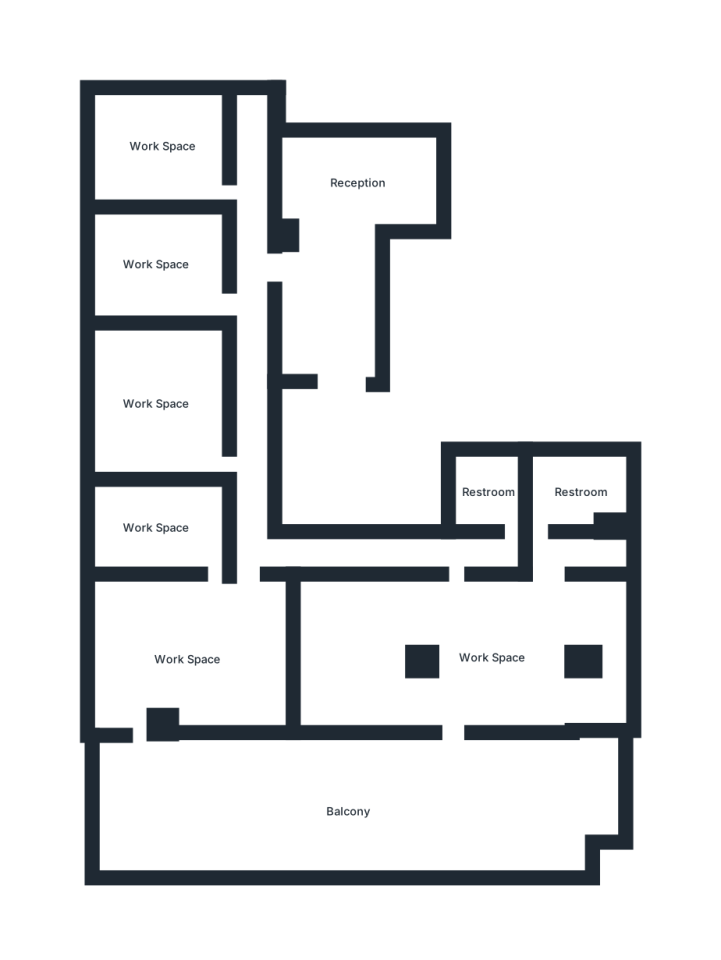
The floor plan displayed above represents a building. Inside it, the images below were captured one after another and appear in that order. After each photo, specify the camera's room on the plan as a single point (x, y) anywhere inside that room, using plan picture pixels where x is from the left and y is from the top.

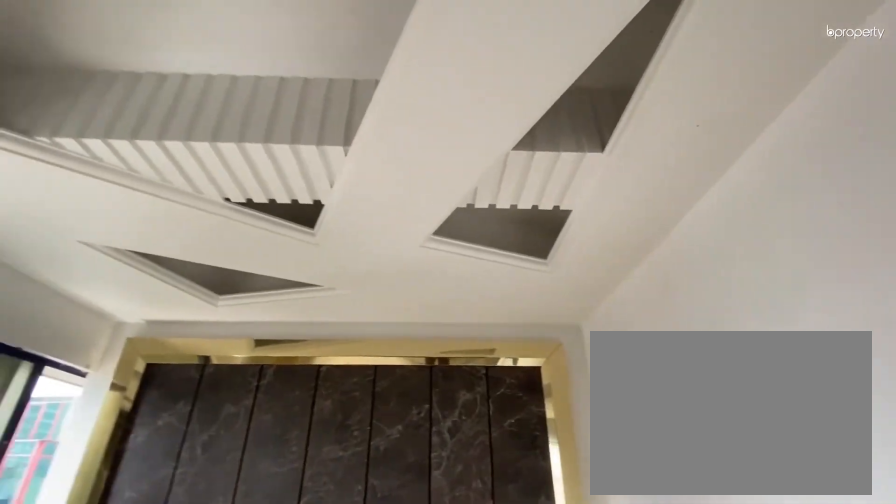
(157, 405)
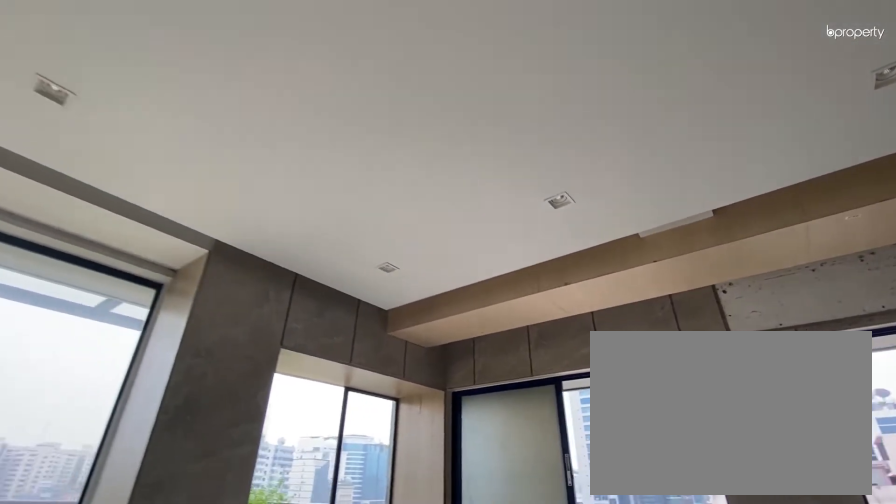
(188, 660)
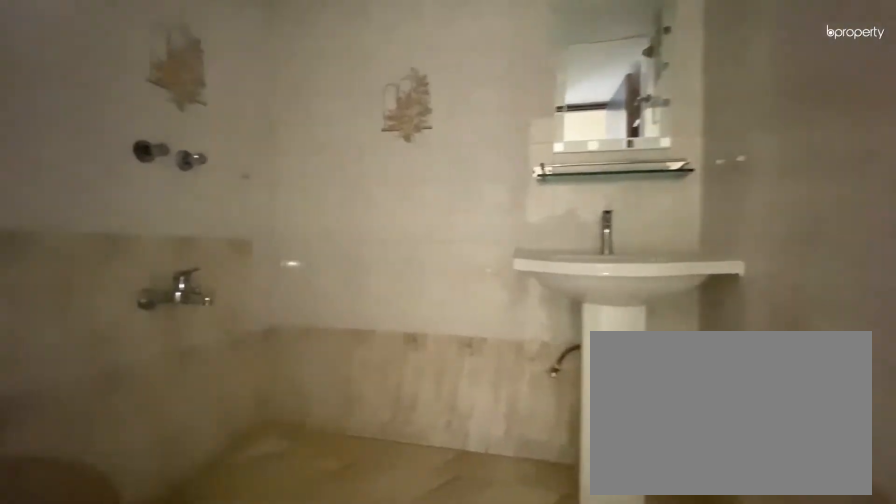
(493, 495)
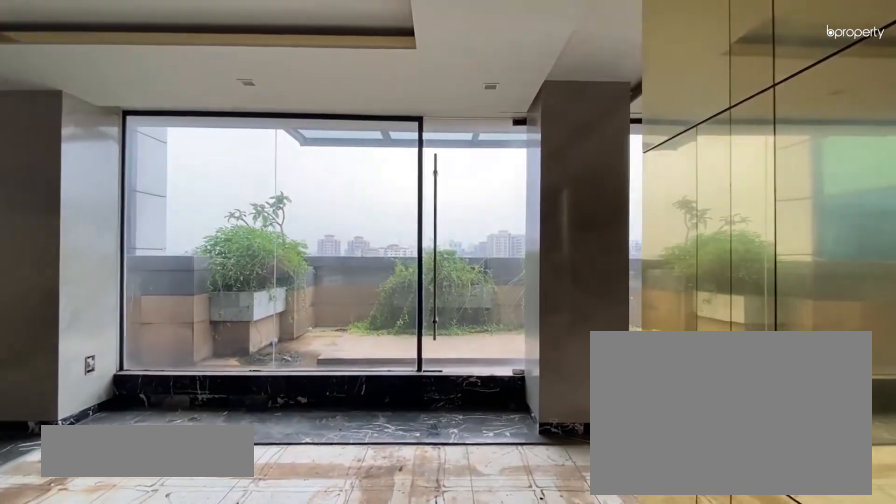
(471, 651)
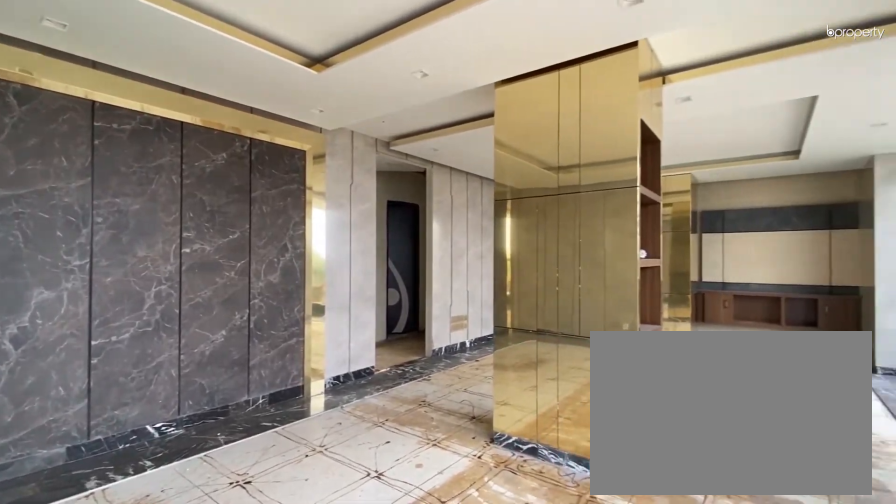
(471, 651)
